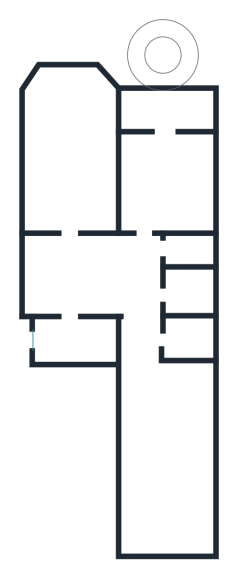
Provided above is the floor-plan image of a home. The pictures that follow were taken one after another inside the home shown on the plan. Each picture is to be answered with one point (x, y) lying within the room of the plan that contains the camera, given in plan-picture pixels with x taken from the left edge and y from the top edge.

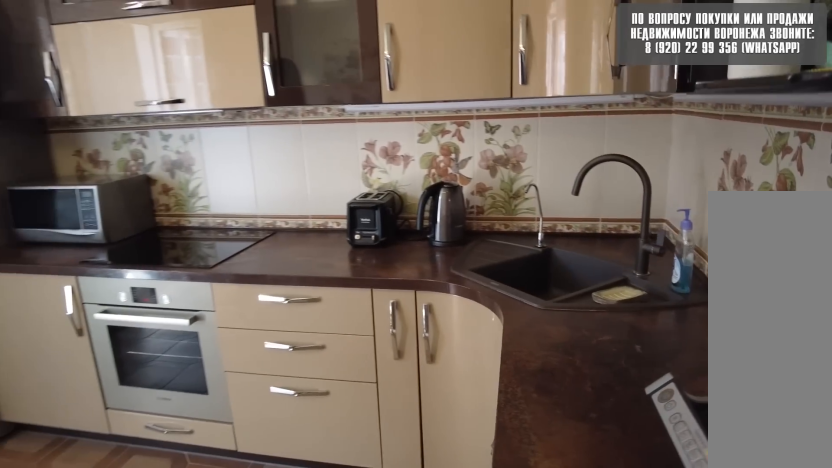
(169, 203)
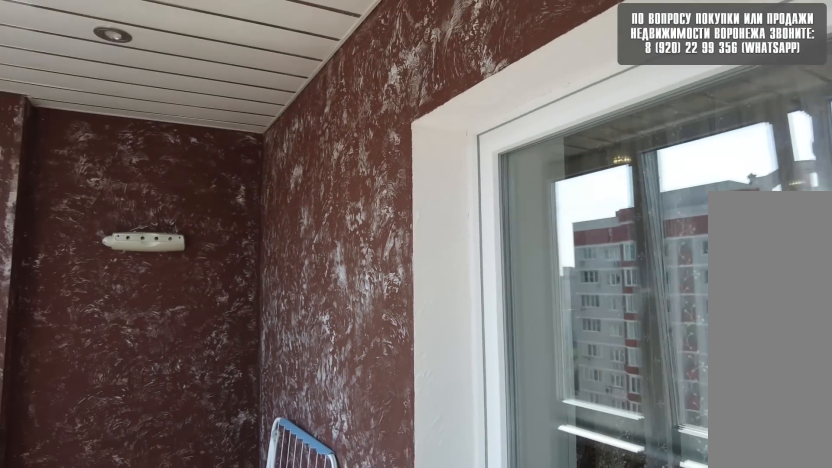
(162, 117)
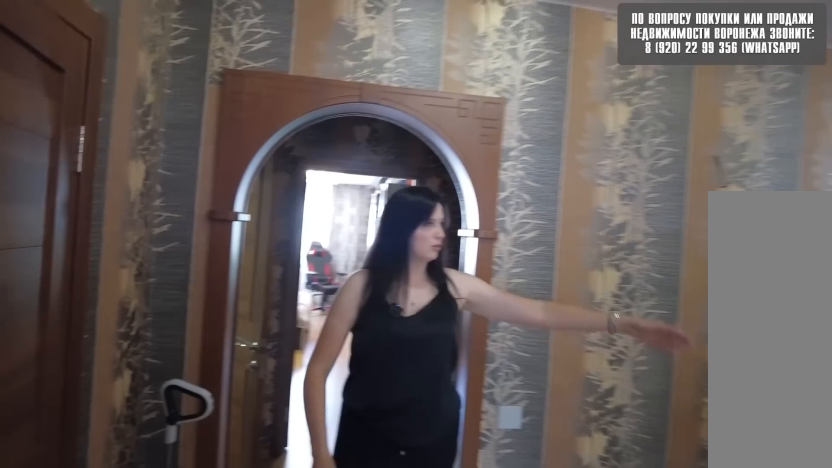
(142, 290)
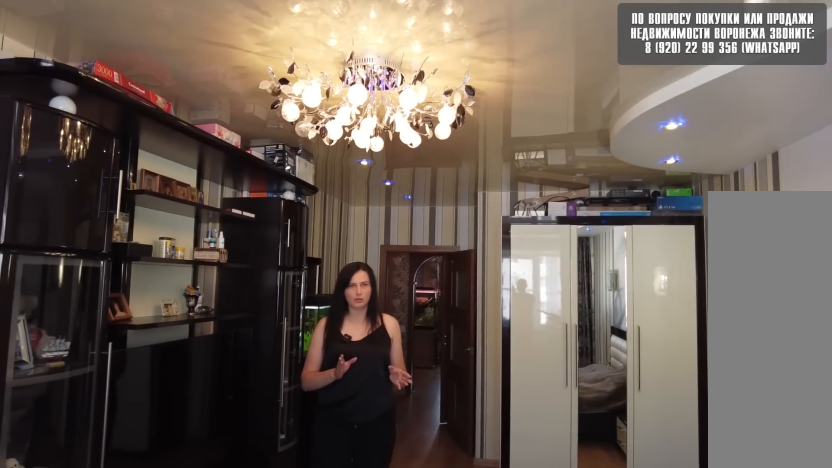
(159, 431)
